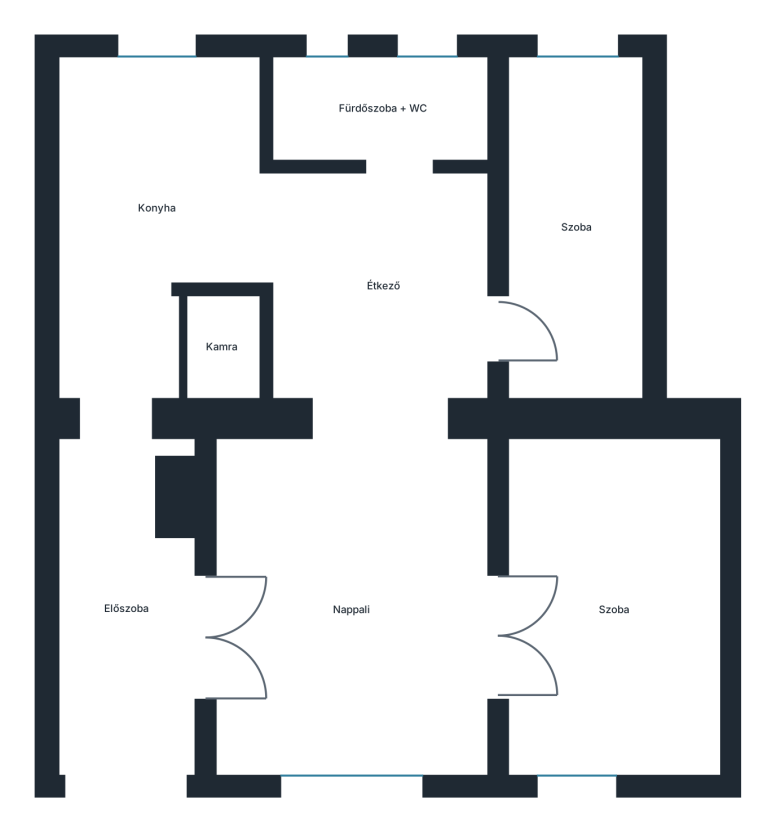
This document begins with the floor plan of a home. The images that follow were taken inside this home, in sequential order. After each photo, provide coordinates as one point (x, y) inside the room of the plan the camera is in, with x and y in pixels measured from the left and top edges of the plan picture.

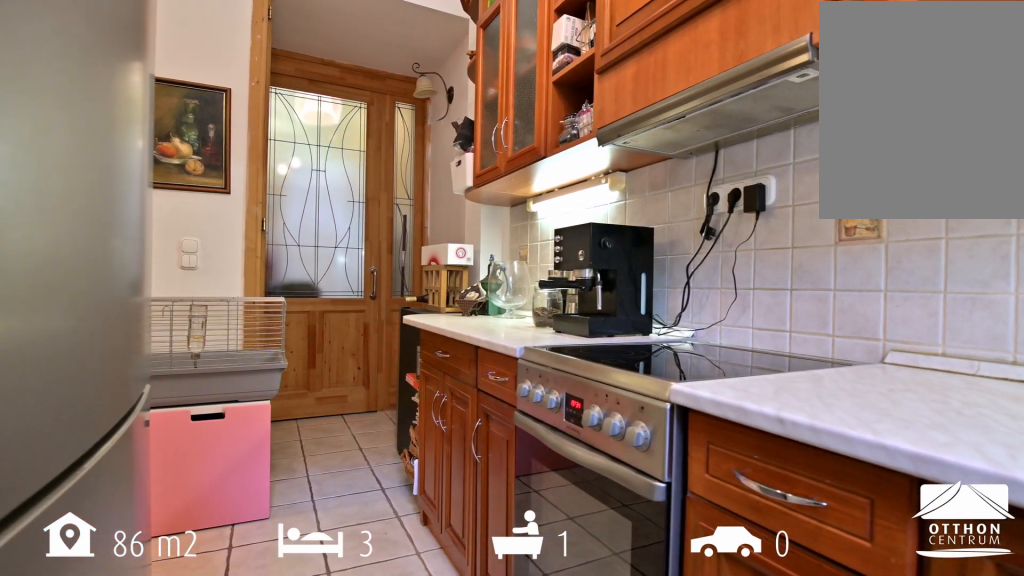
(161, 216)
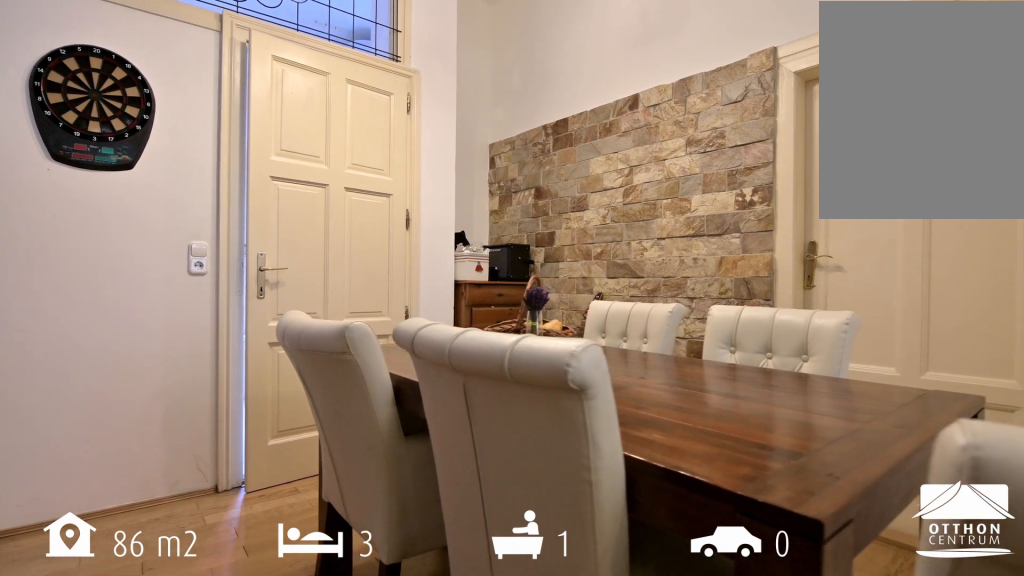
(385, 280)
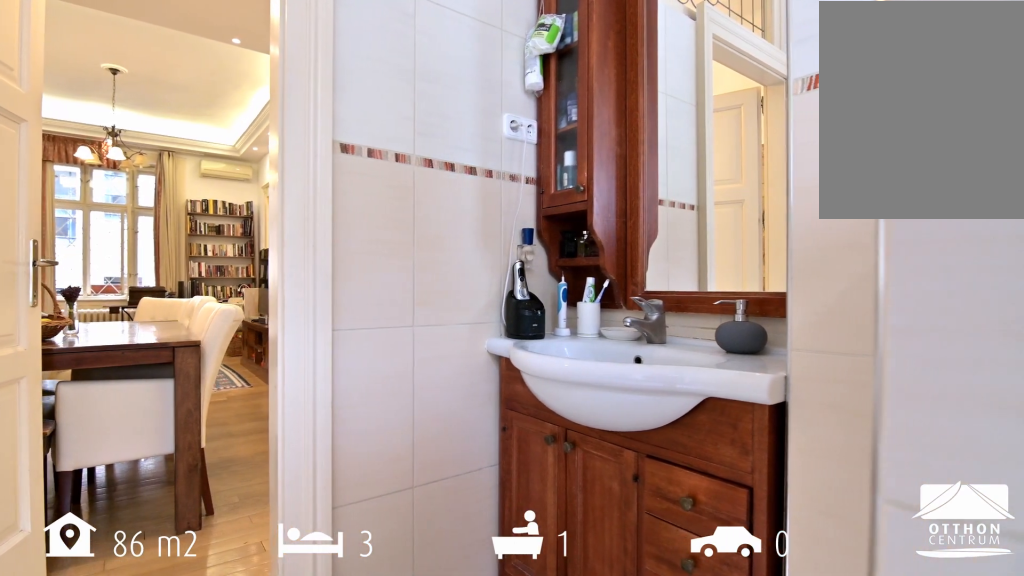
(385, 113)
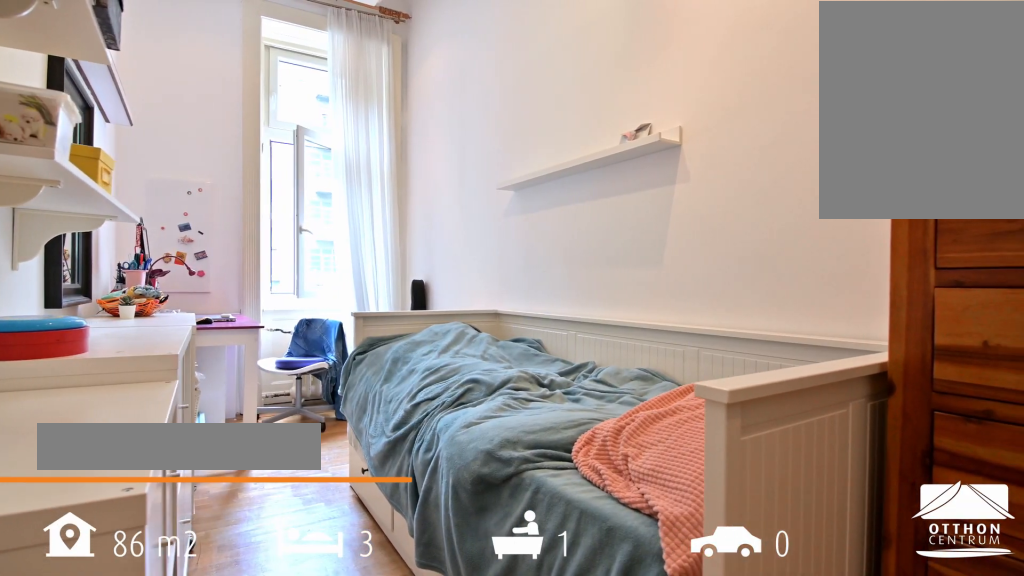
(590, 235)
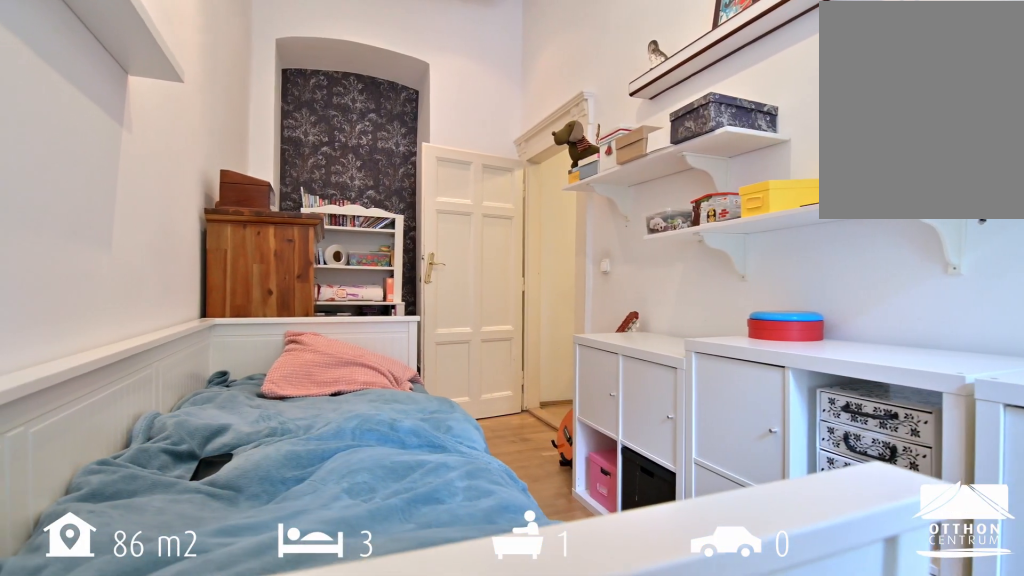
(590, 235)
